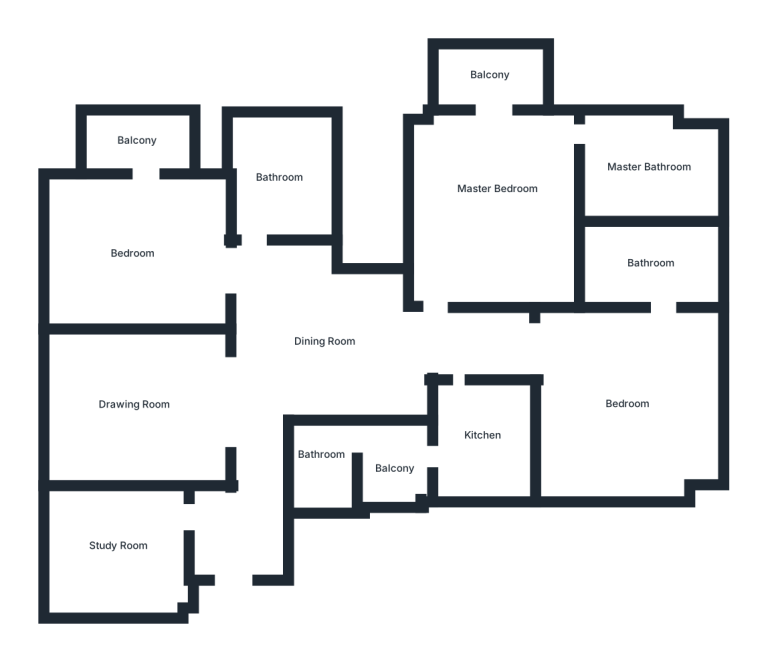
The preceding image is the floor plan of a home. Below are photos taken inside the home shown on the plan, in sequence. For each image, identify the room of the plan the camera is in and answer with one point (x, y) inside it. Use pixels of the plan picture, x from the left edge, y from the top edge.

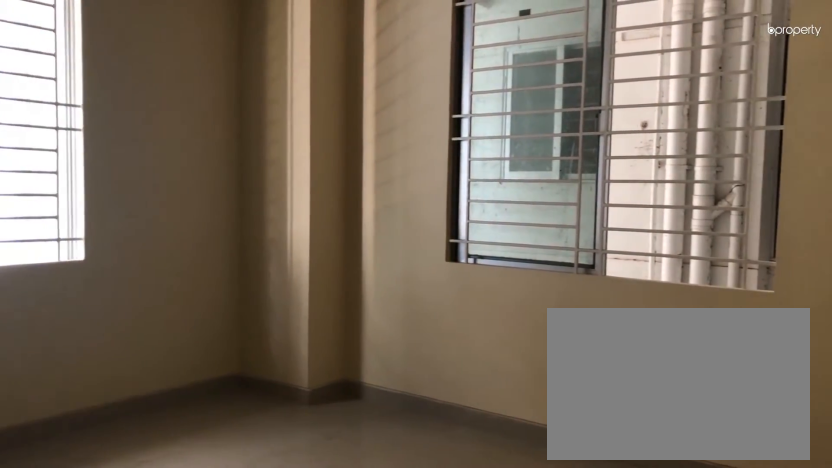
(626, 402)
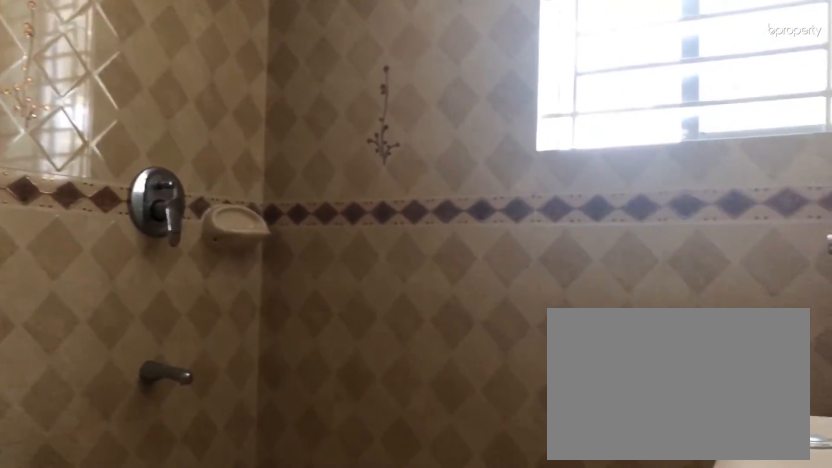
(651, 263)
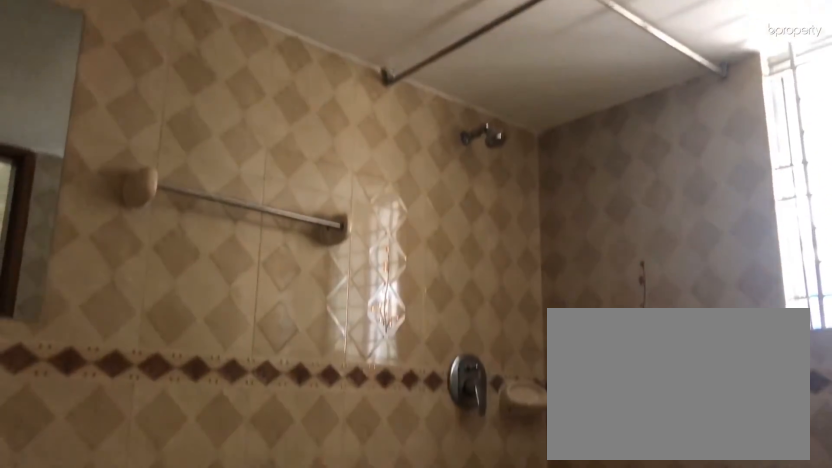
(651, 263)
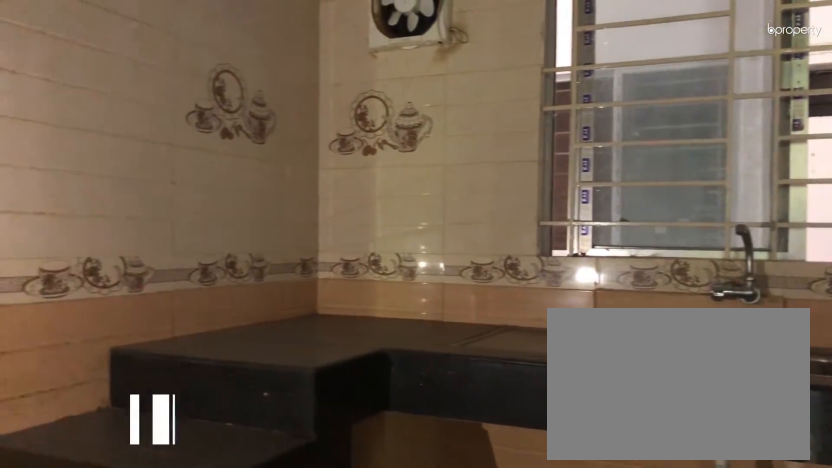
(484, 438)
